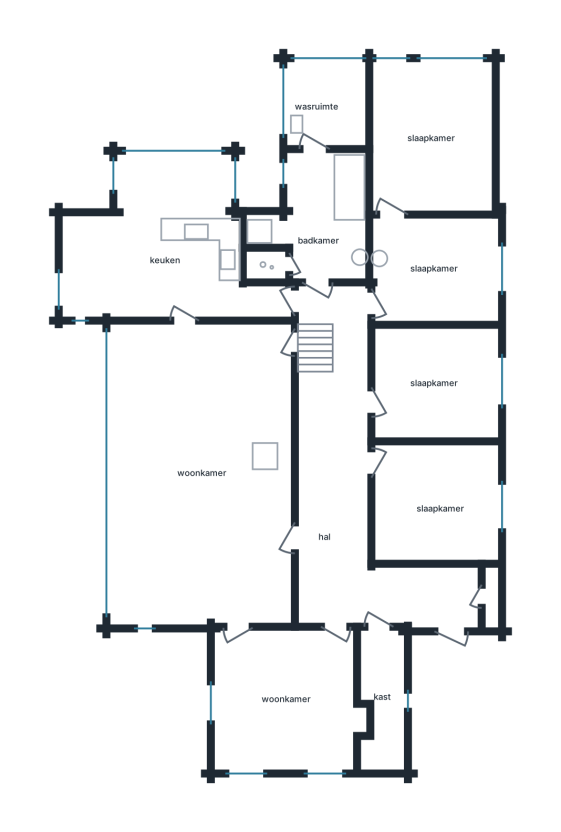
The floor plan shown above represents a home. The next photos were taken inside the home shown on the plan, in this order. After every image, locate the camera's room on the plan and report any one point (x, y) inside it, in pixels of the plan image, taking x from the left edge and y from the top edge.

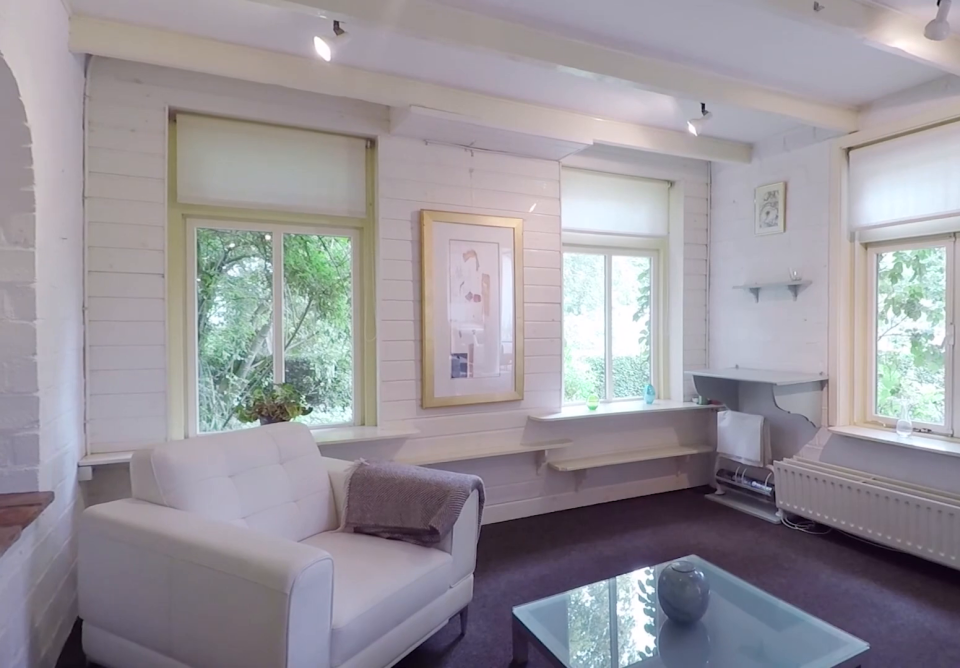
(286, 698)
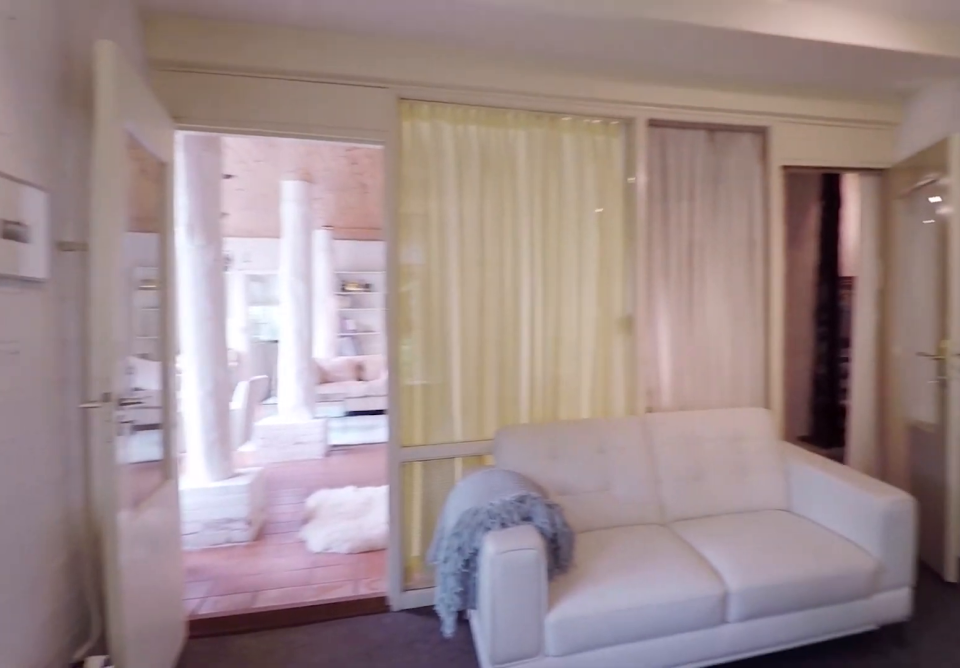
(286, 698)
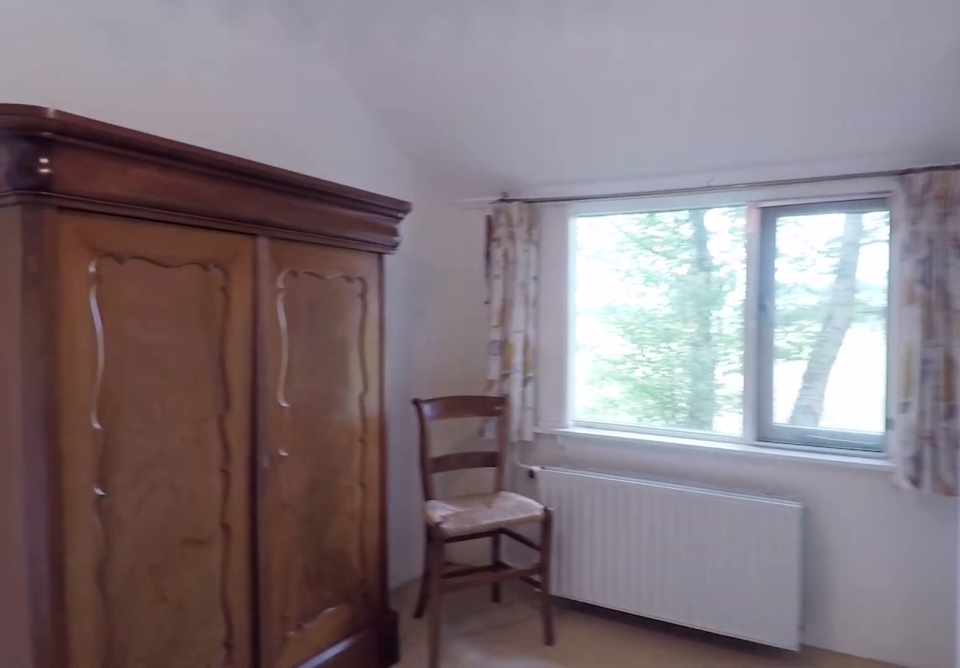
(434, 269)
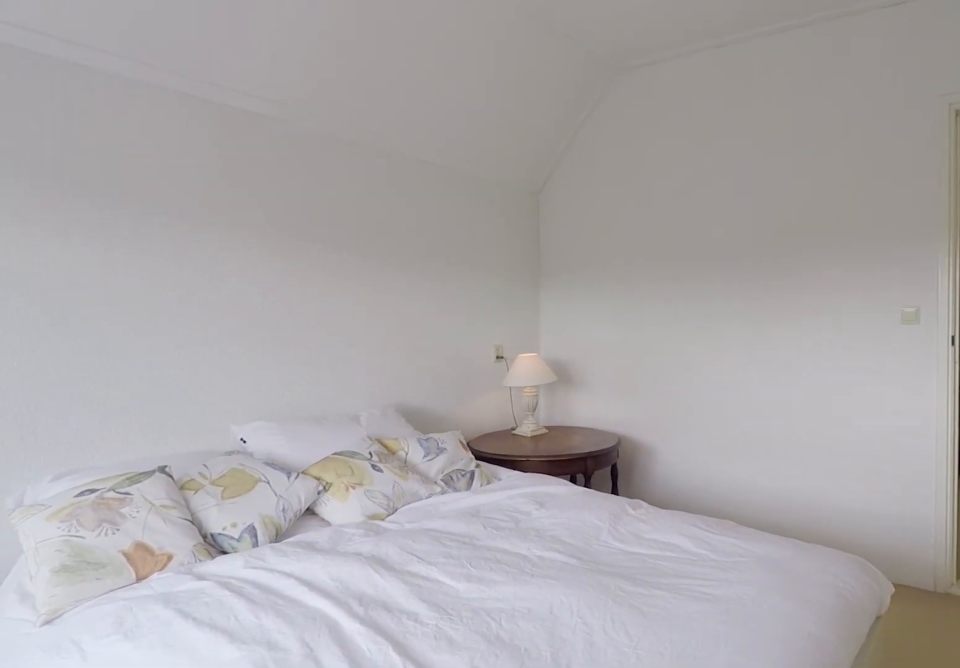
(430, 137)
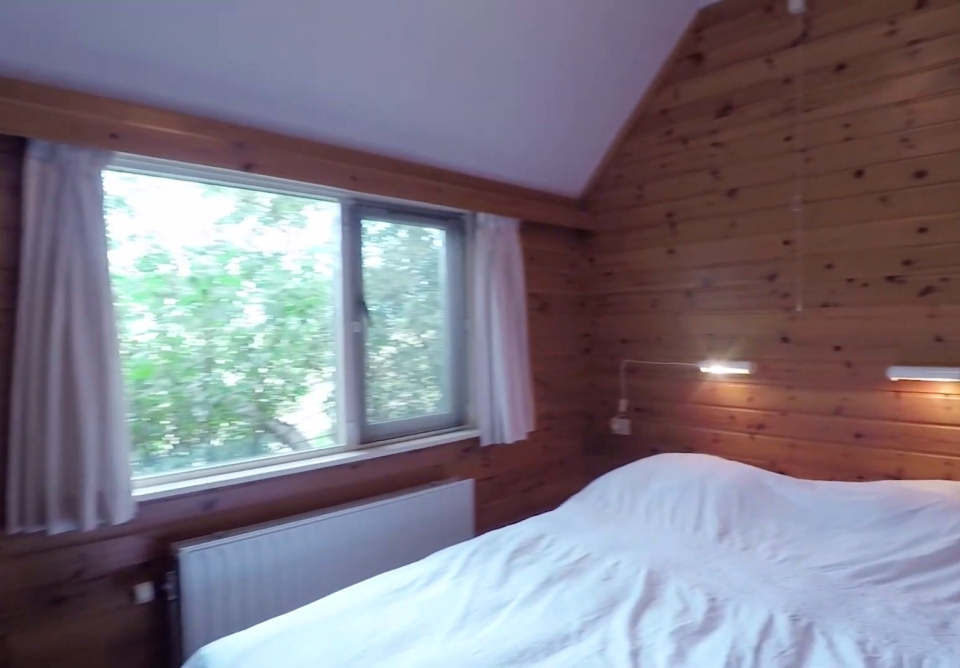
(434, 502)
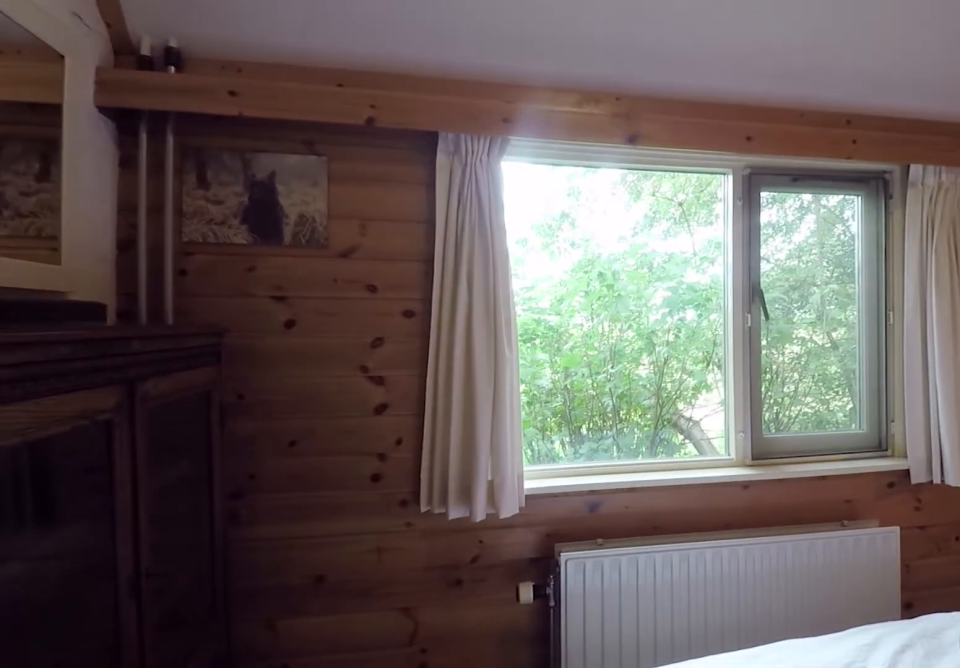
(434, 502)
